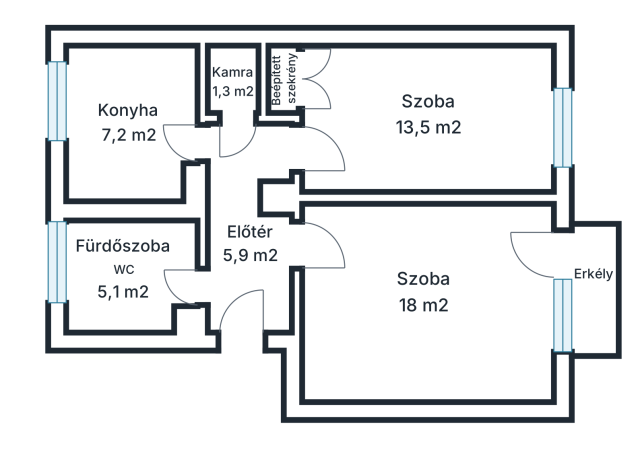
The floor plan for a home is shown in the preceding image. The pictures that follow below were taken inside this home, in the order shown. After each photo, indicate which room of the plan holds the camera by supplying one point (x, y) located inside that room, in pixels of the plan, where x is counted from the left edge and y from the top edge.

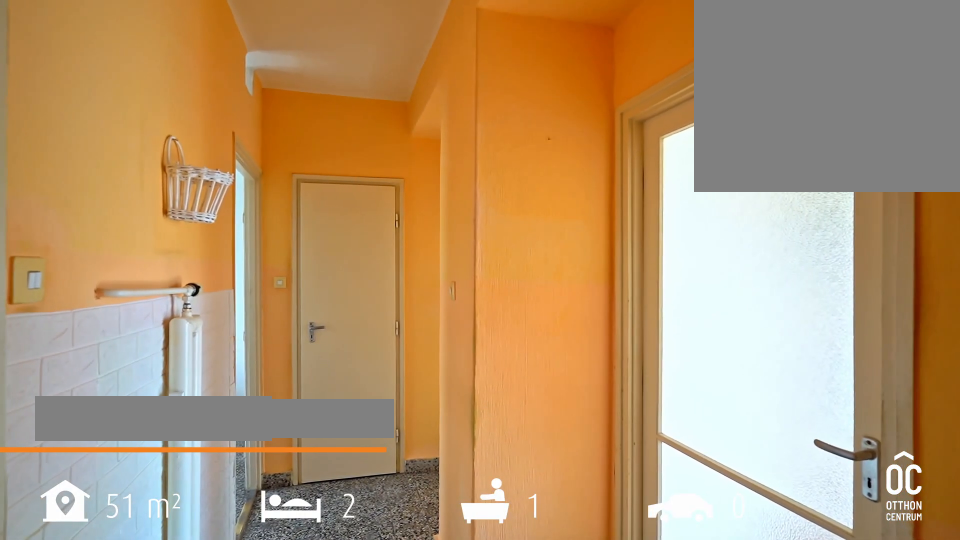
(248, 243)
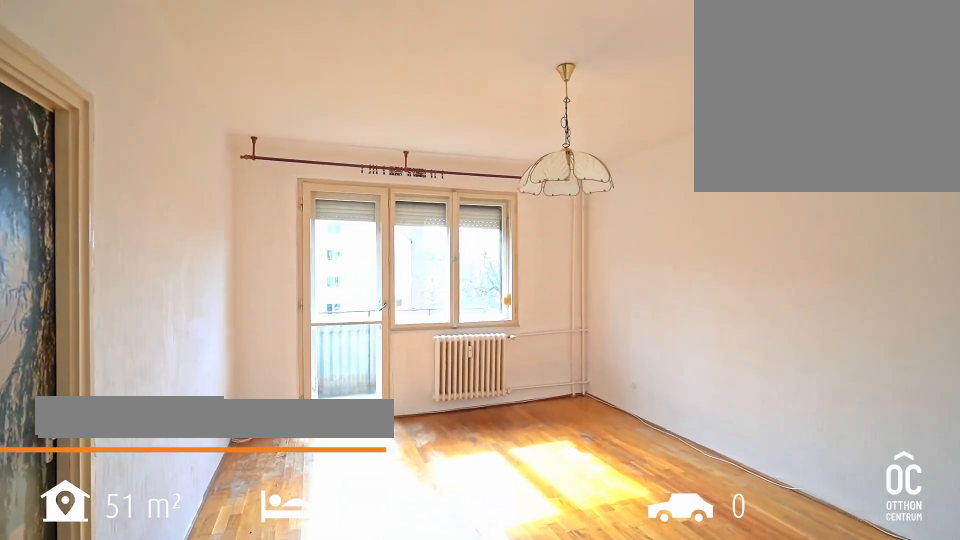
(424, 296)
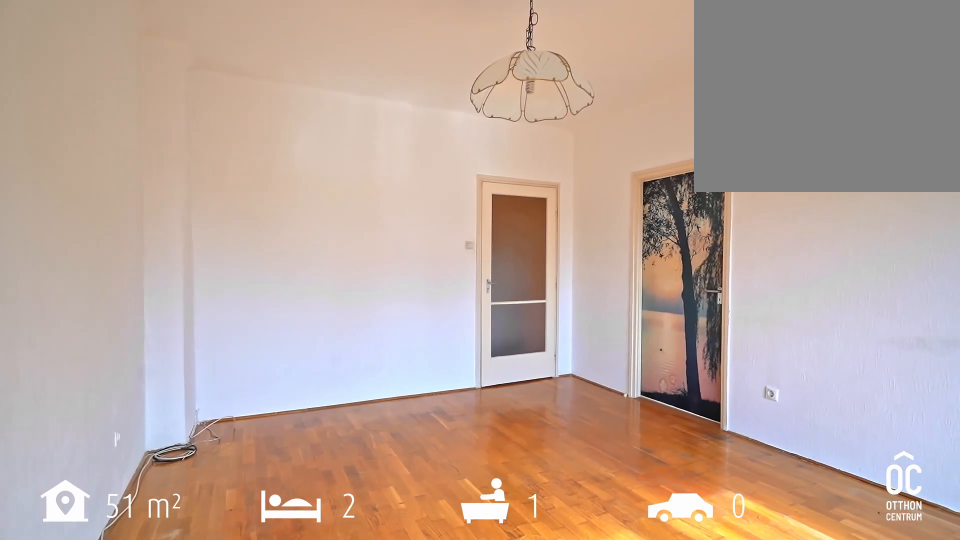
(424, 296)
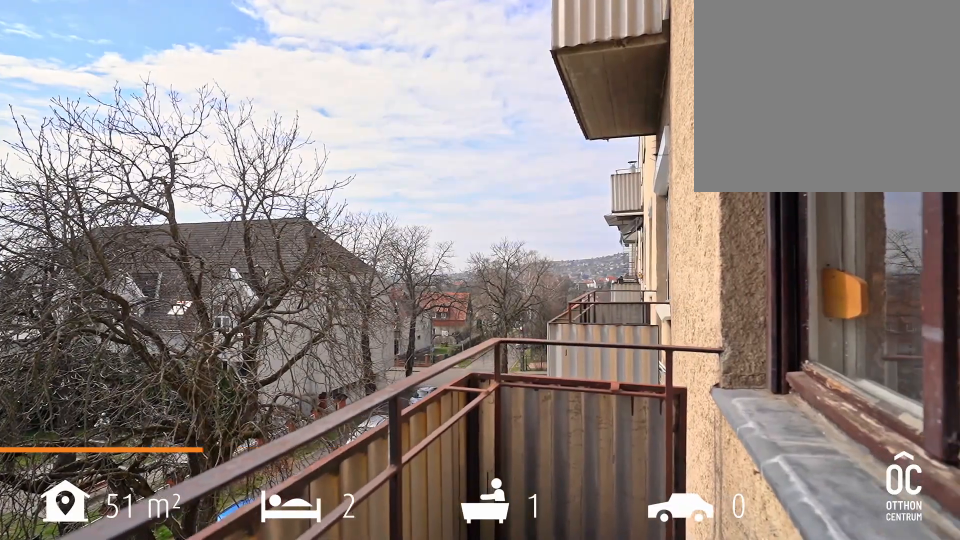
(591, 286)
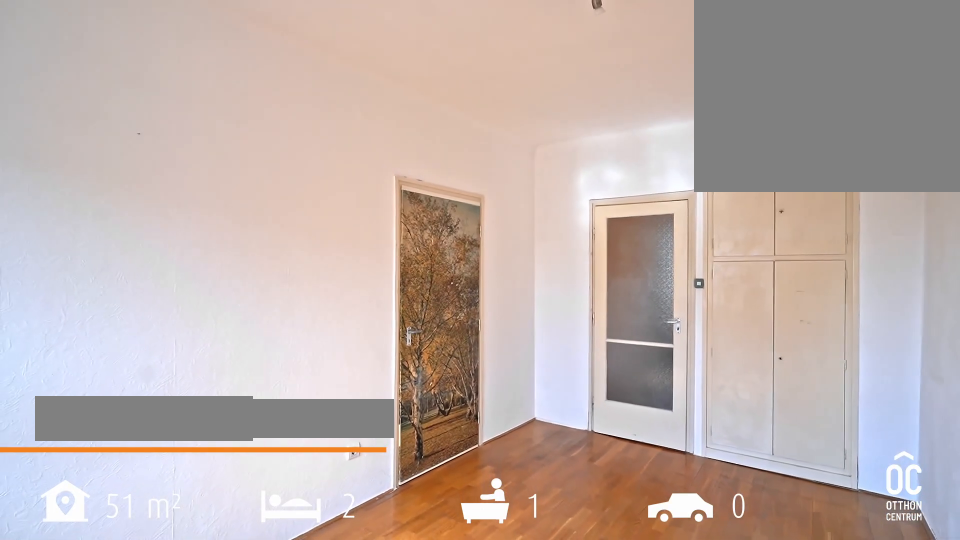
(428, 117)
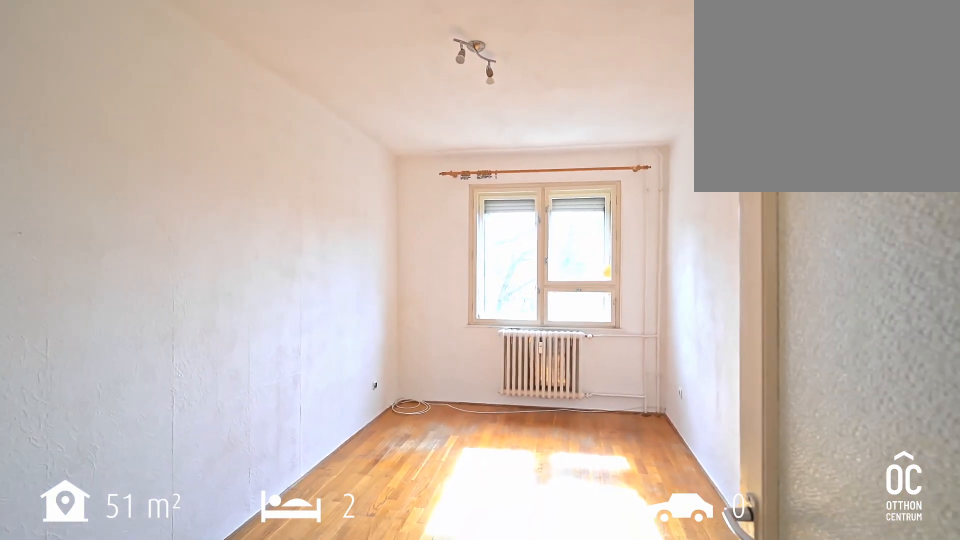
(428, 117)
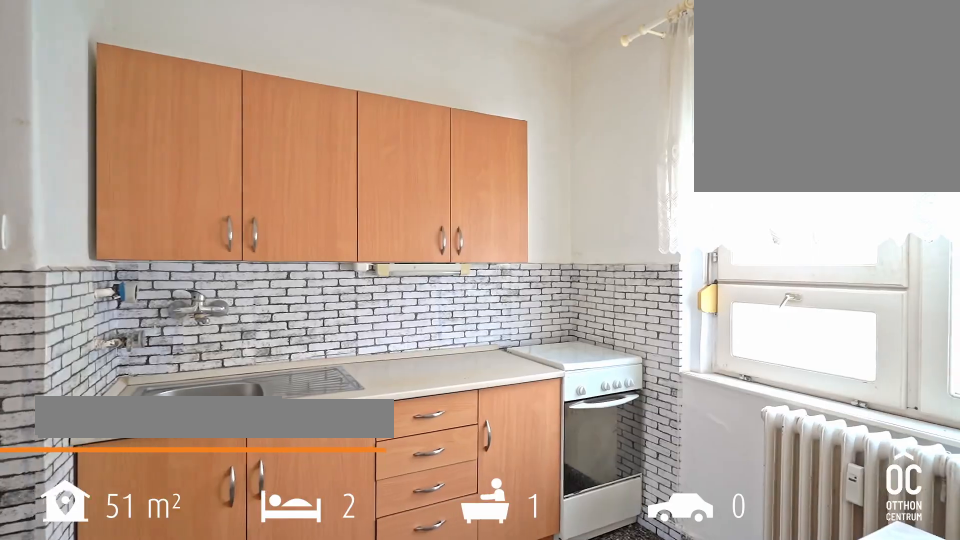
(128, 122)
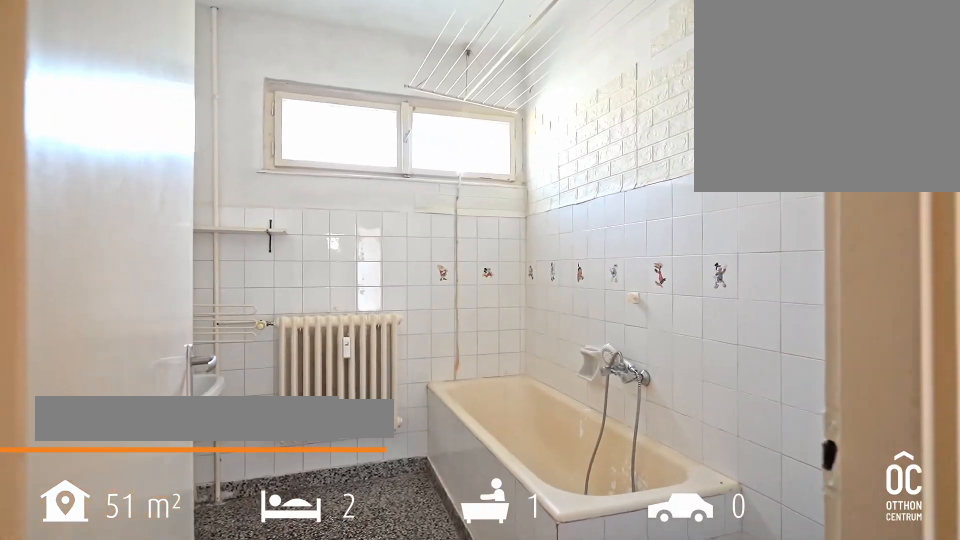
(122, 270)
